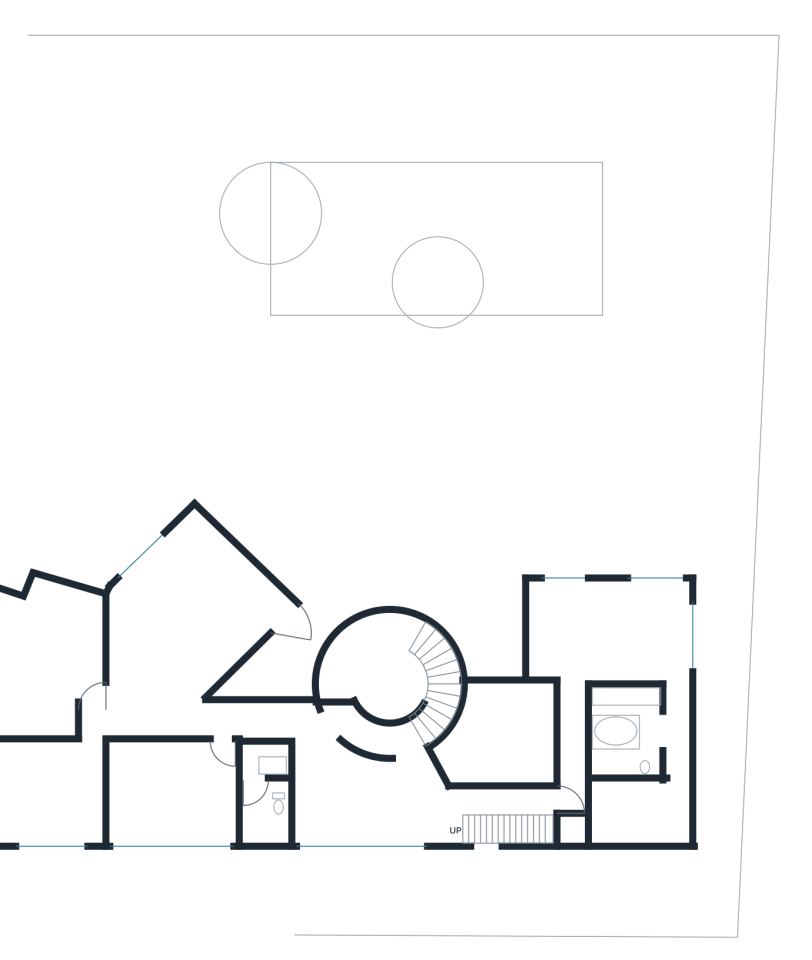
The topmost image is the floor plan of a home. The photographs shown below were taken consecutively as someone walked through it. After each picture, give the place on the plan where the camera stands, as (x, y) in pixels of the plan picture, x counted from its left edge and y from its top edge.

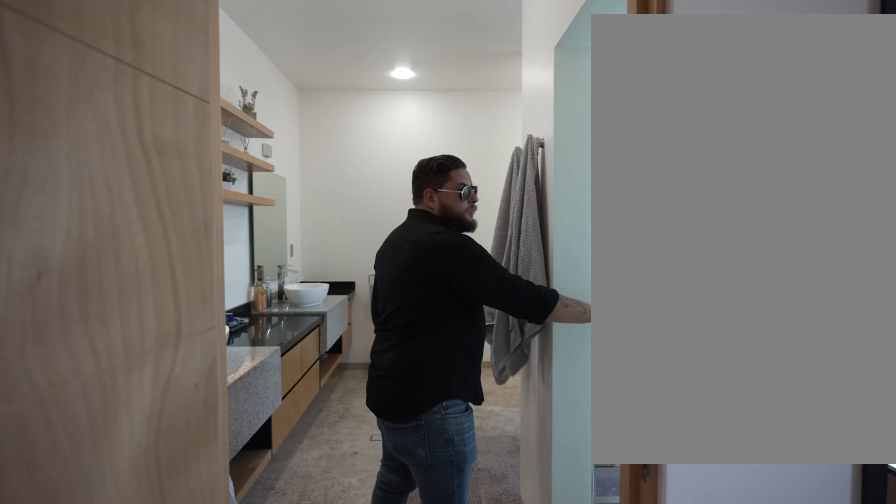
(671, 738)
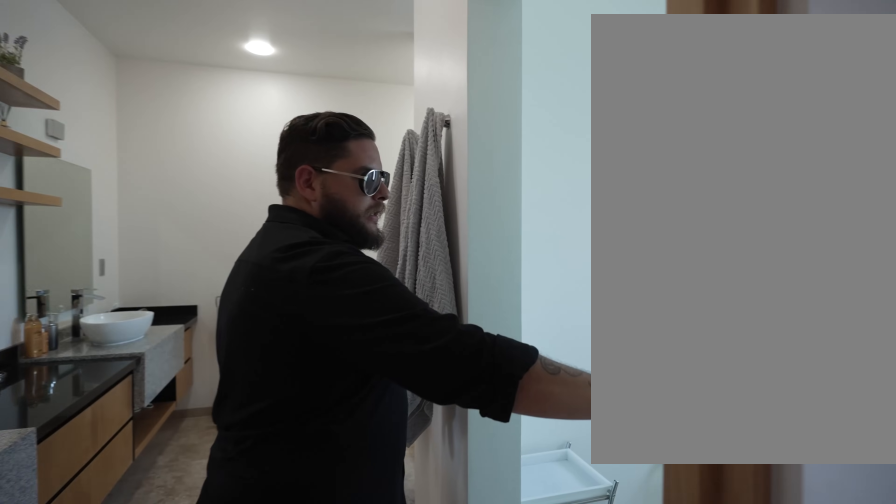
(664, 738)
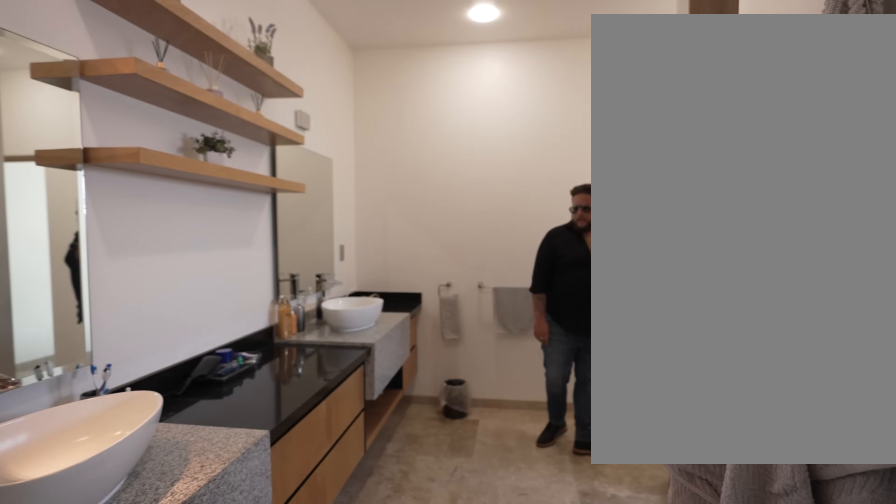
(660, 735)
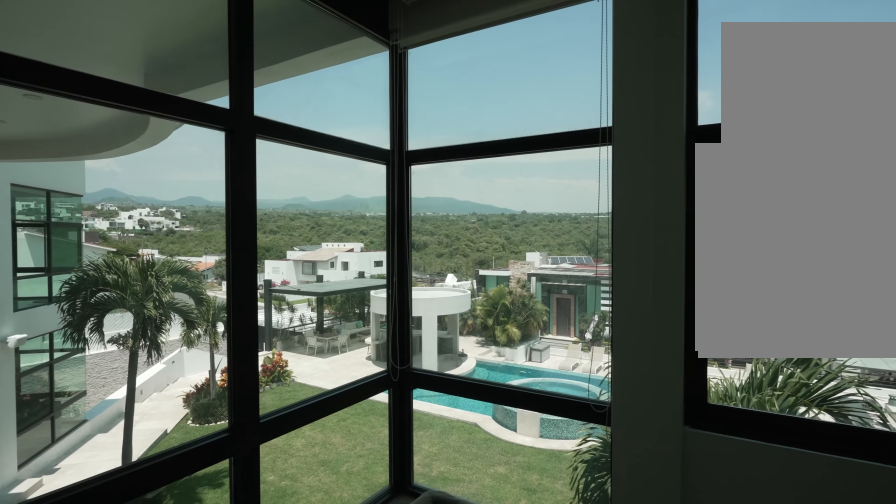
(595, 600)
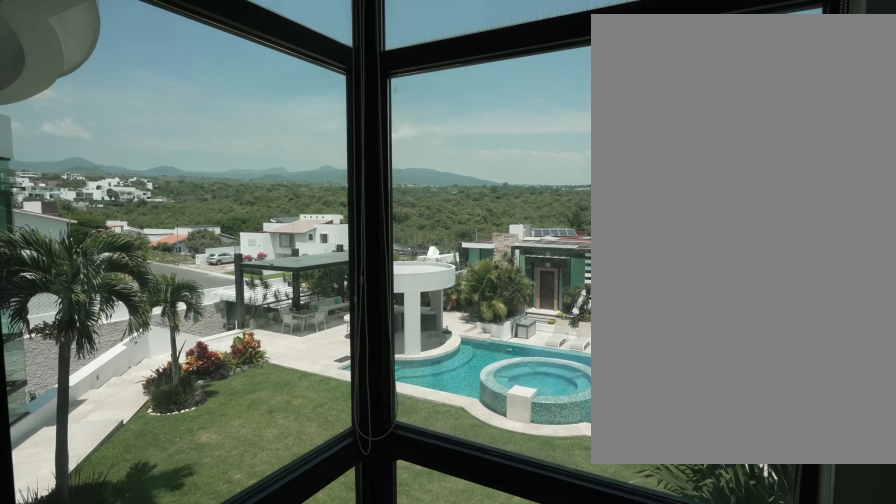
(595, 600)
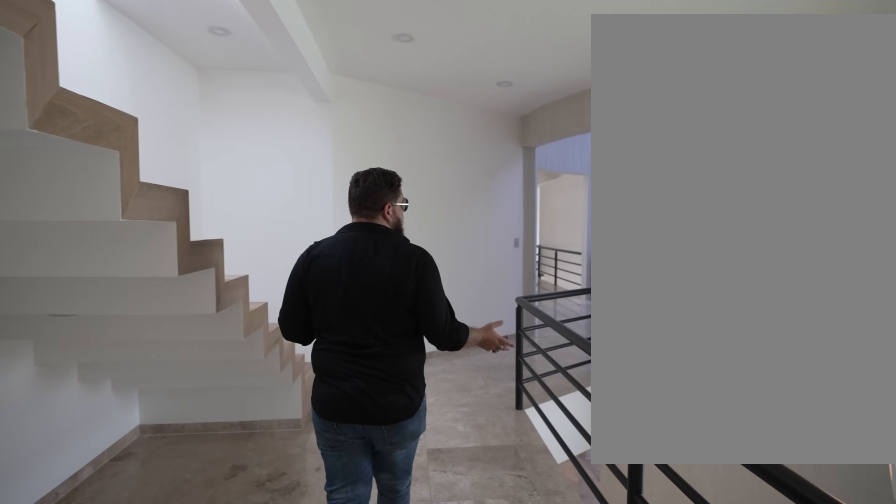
(547, 796)
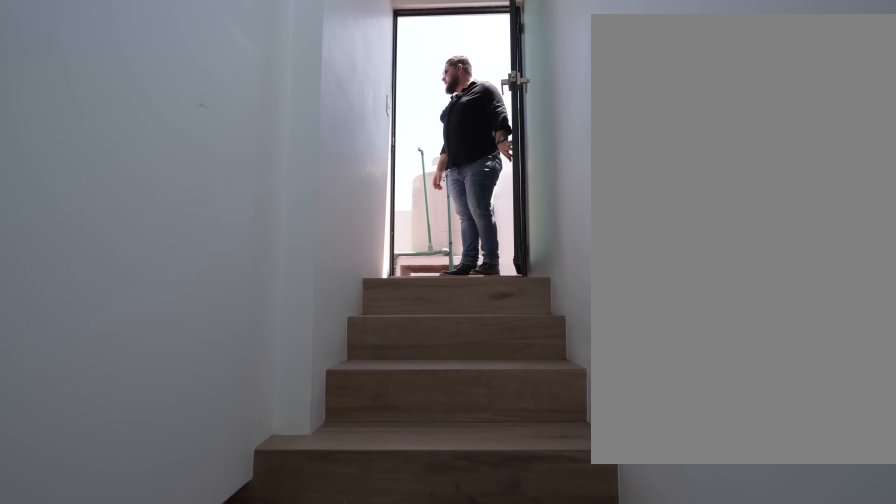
(484, 830)
